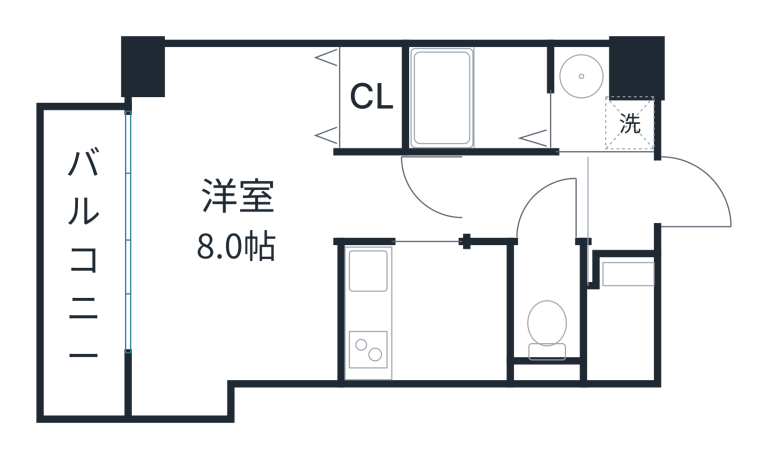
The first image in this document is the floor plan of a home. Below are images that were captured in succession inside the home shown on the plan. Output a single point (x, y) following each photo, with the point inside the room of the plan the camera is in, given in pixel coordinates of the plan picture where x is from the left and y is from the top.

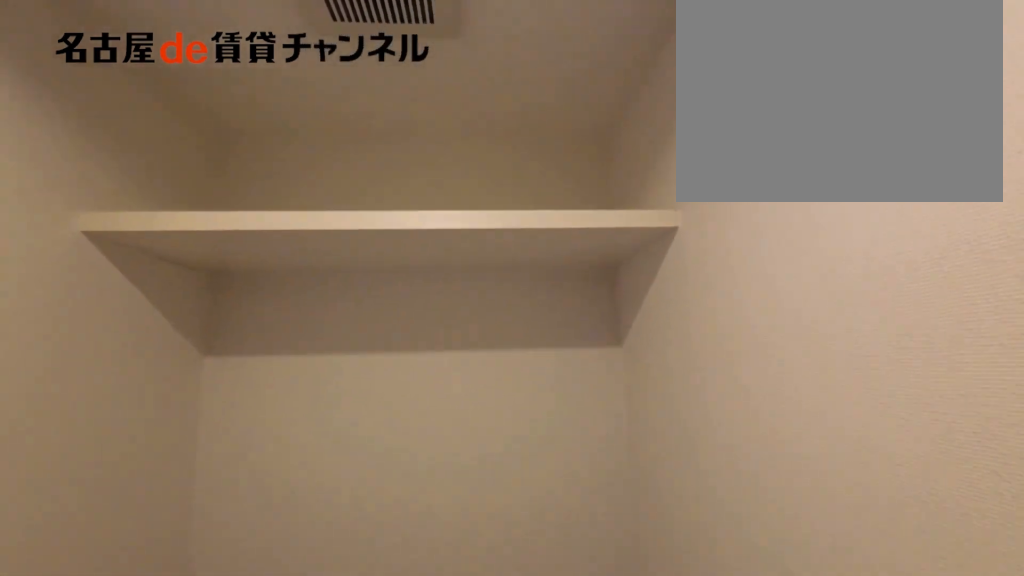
(547, 304)
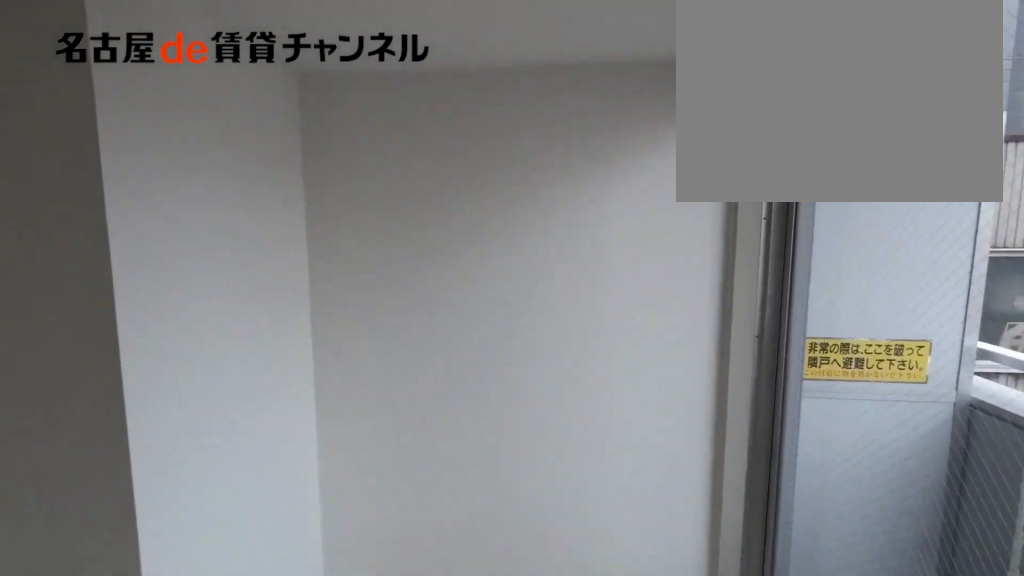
(254, 221)
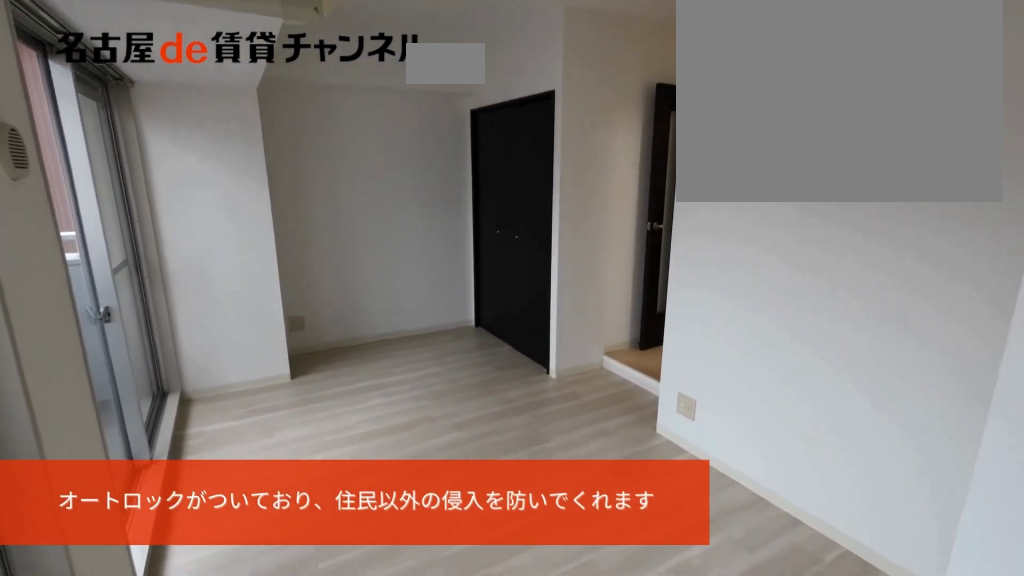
(254, 221)
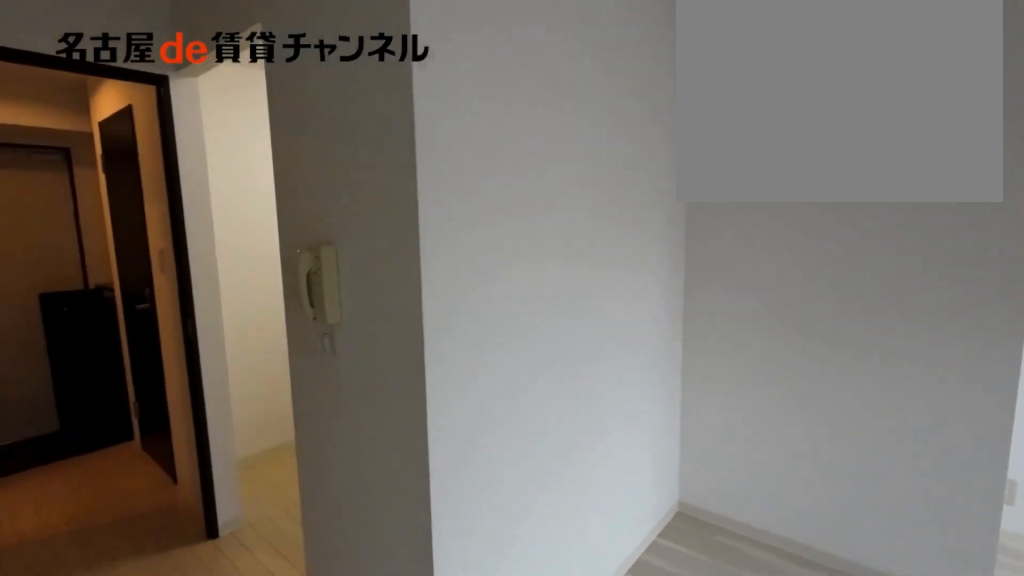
(399, 197)
